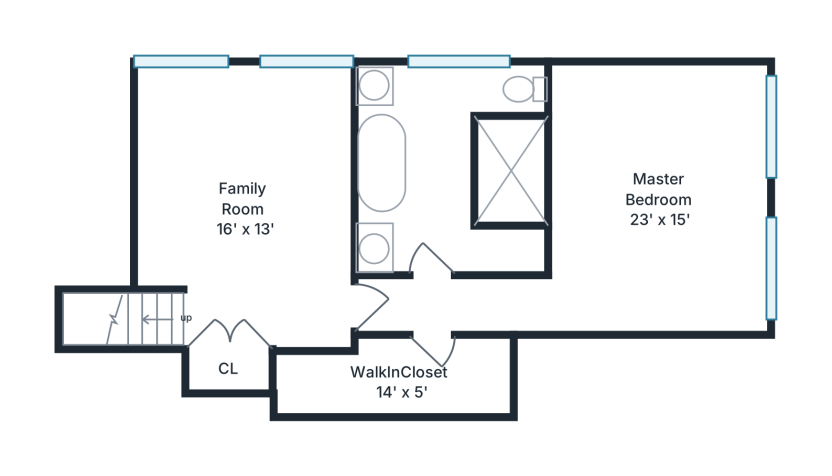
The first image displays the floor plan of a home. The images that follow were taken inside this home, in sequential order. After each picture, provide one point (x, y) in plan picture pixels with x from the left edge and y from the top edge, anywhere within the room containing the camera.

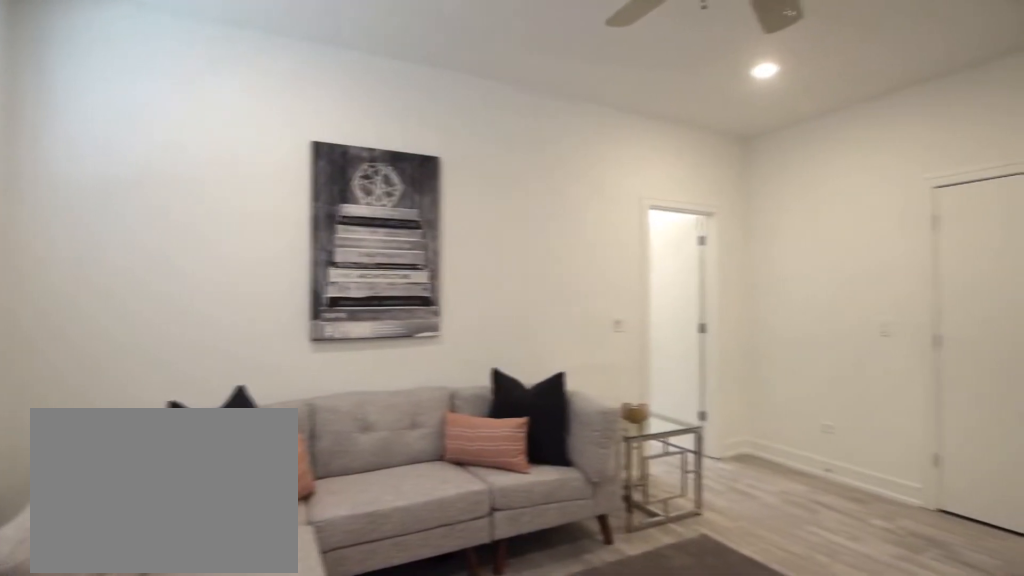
(246, 201)
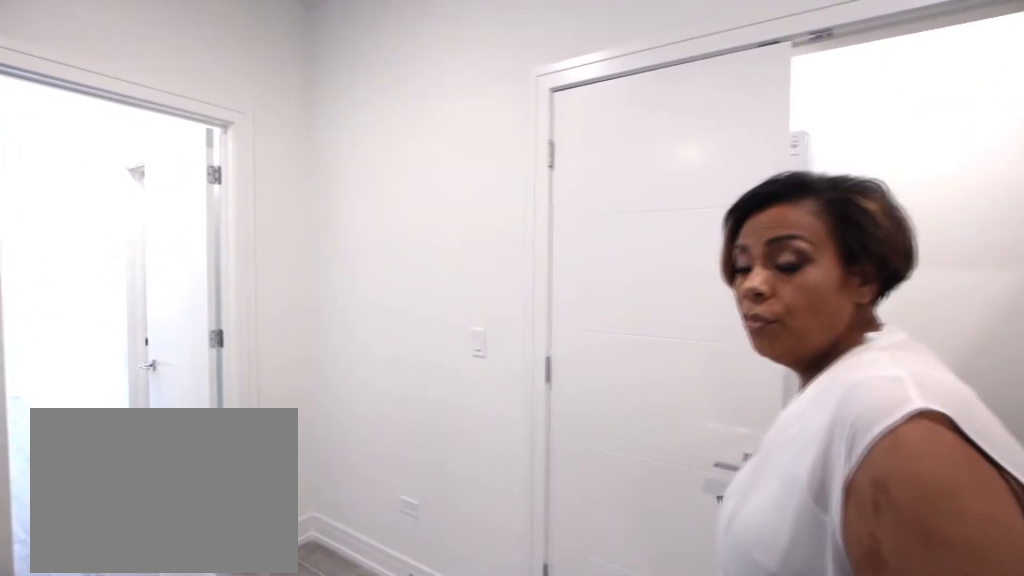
(246, 201)
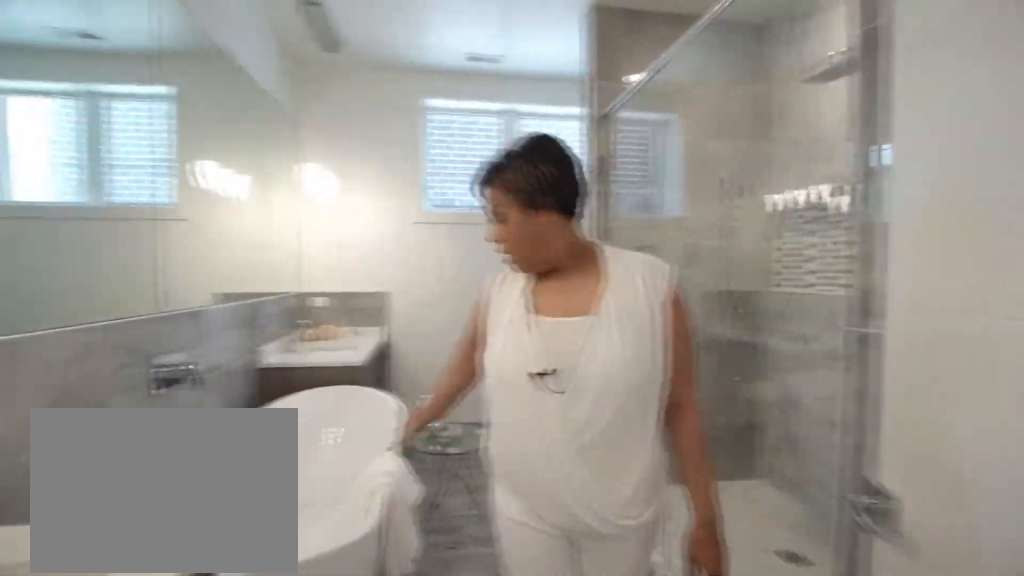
(452, 170)
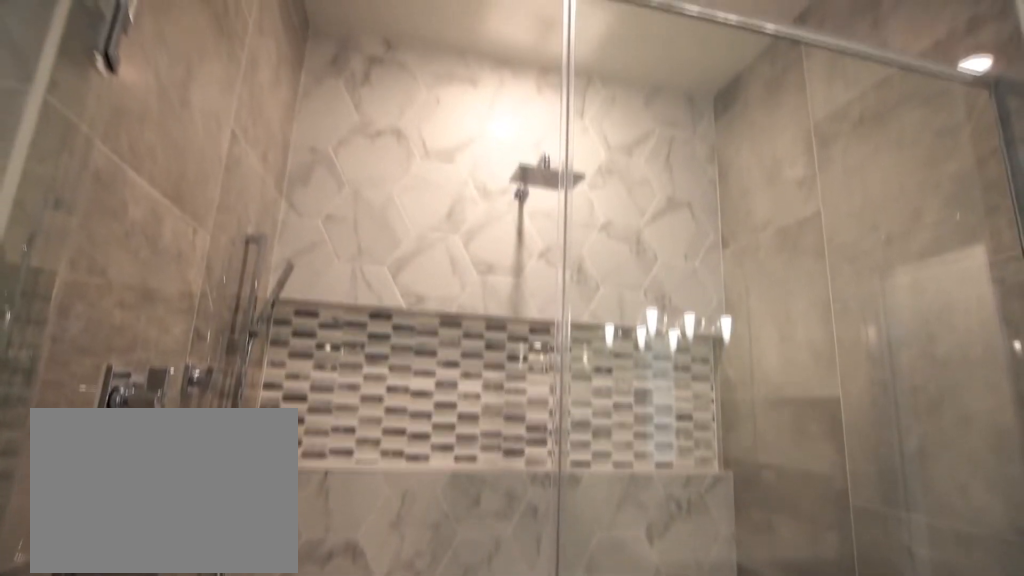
(452, 170)
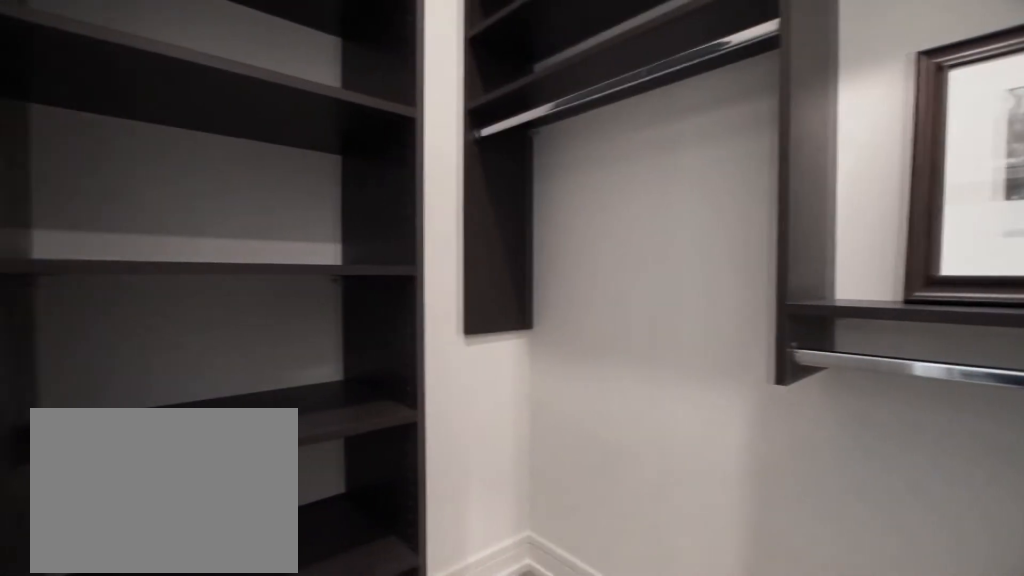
(397, 378)
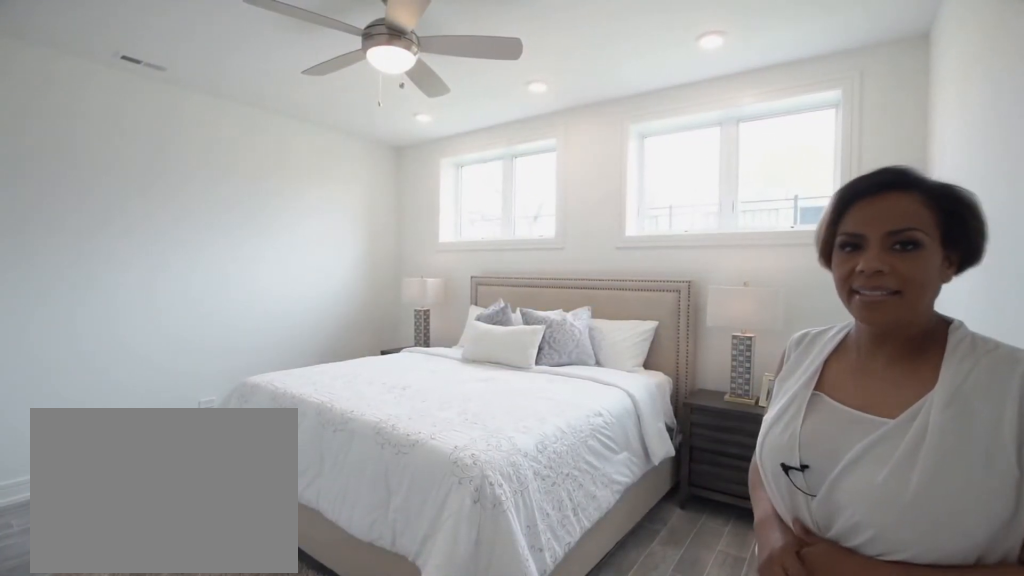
(658, 195)
